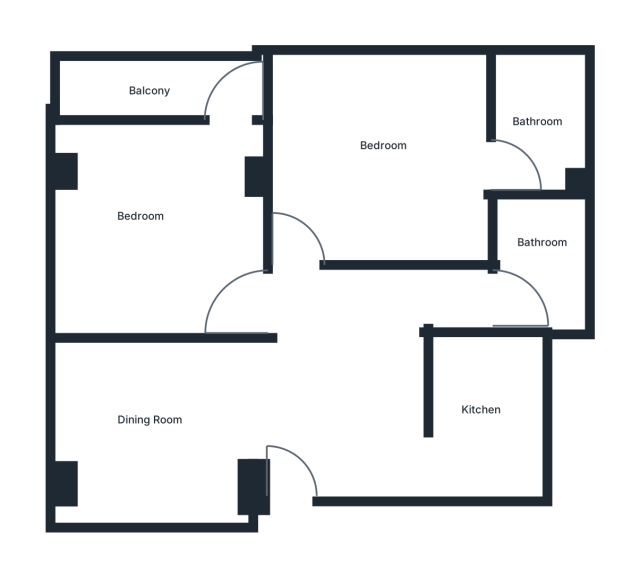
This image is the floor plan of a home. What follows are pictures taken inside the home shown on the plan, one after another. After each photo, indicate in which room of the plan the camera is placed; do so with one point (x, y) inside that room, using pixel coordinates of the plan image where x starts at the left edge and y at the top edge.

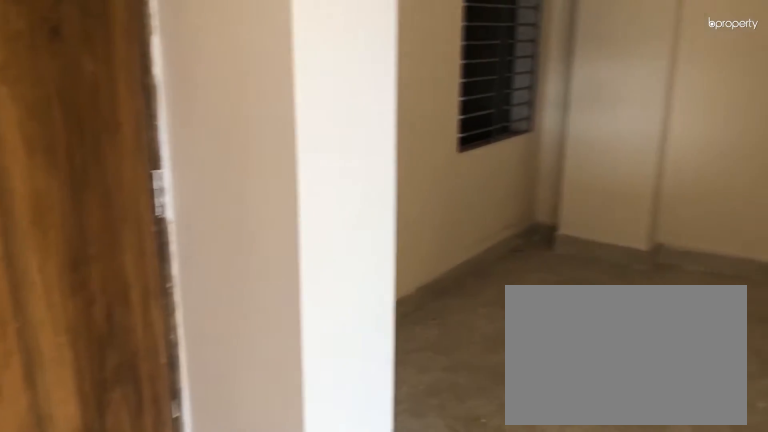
(238, 406)
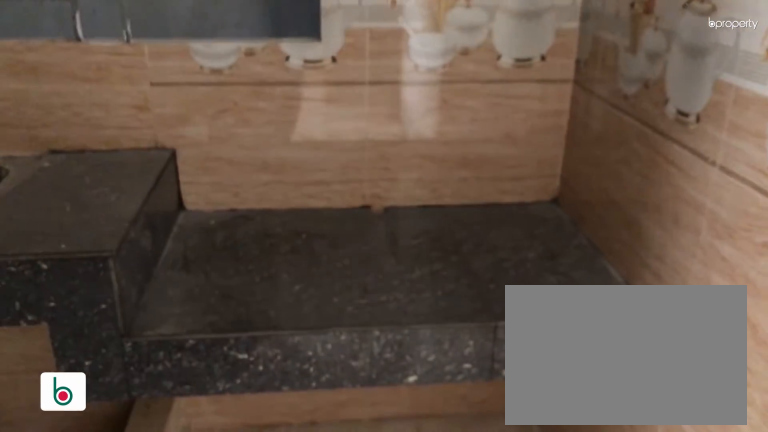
(489, 425)
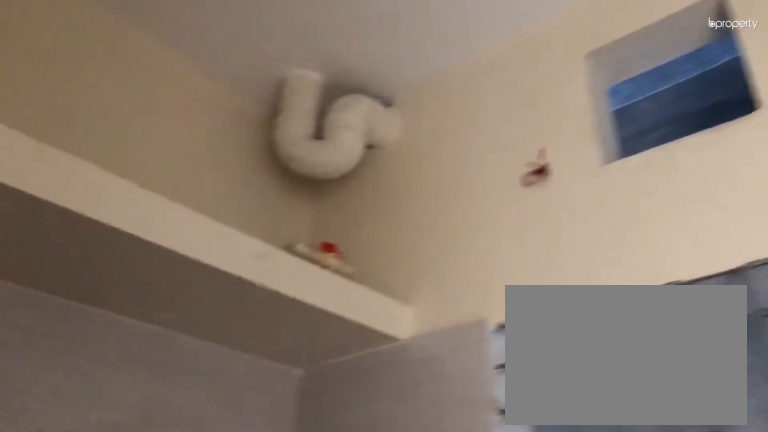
(489, 425)
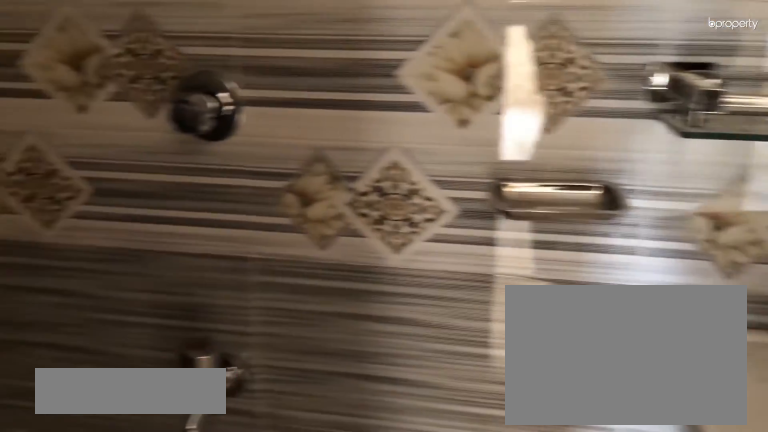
(535, 294)
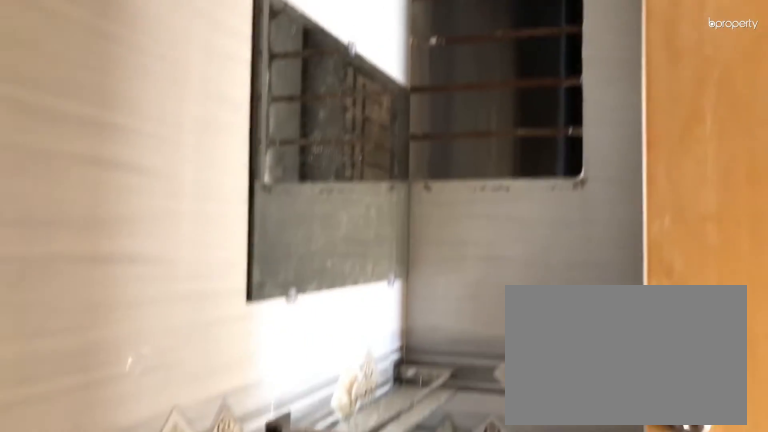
(535, 294)
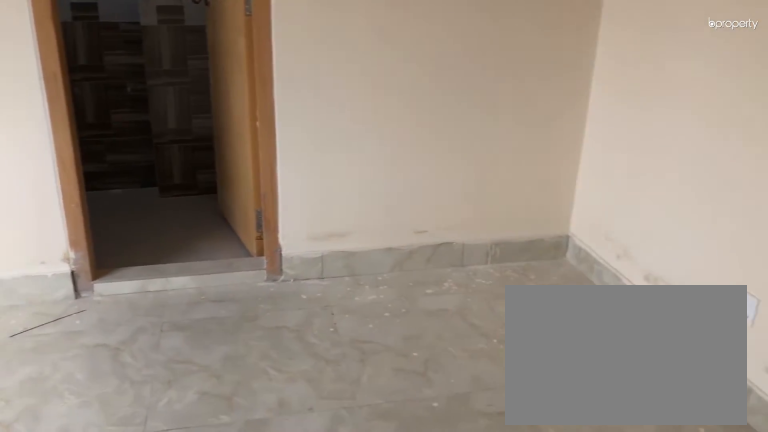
(376, 166)
